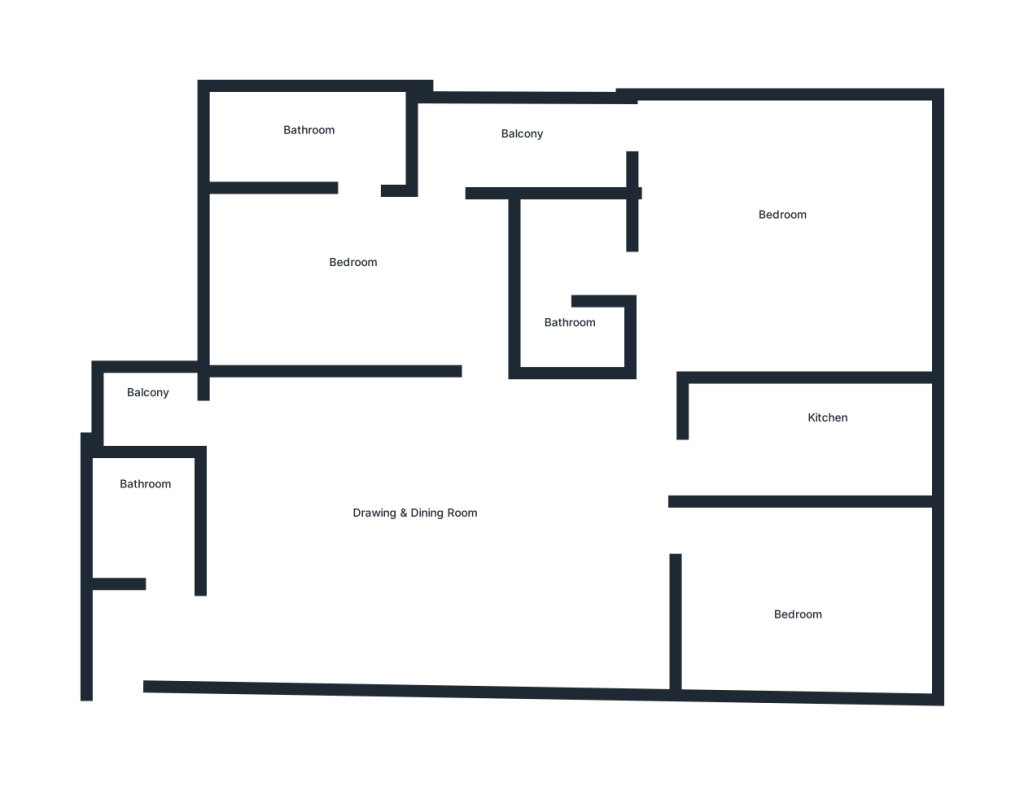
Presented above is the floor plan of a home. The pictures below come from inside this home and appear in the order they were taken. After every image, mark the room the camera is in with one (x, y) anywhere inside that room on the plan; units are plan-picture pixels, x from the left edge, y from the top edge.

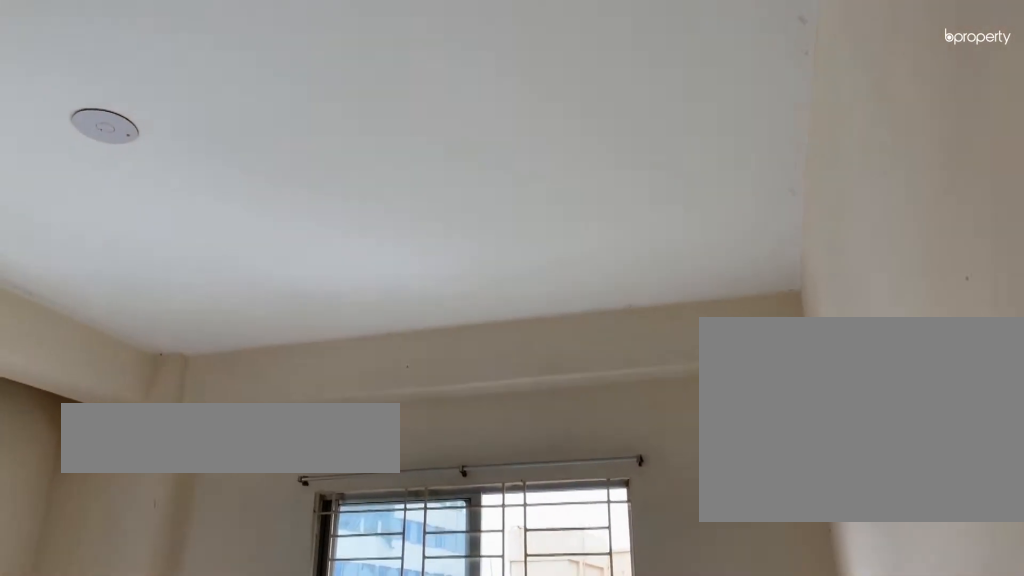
(750, 249)
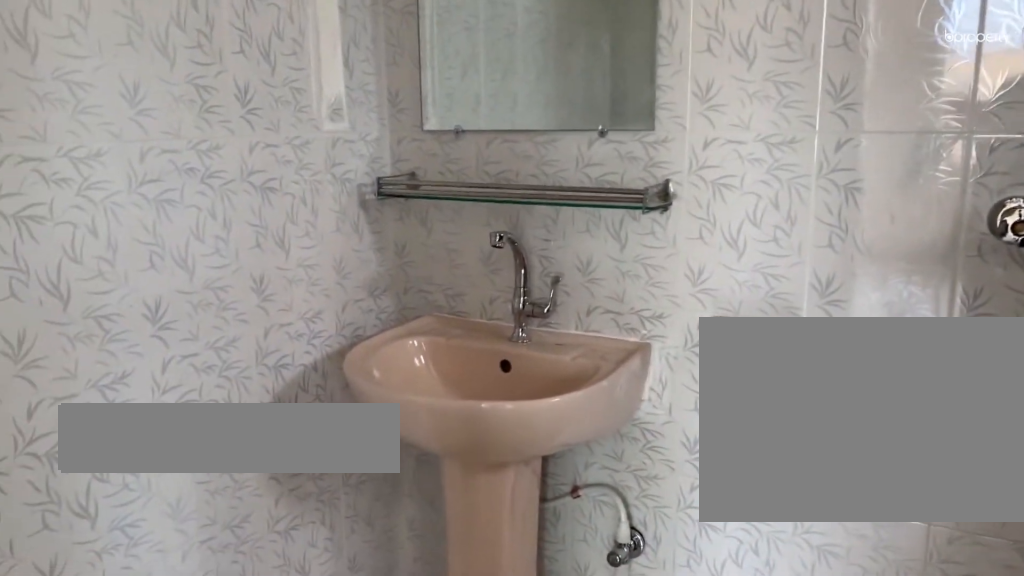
(570, 281)
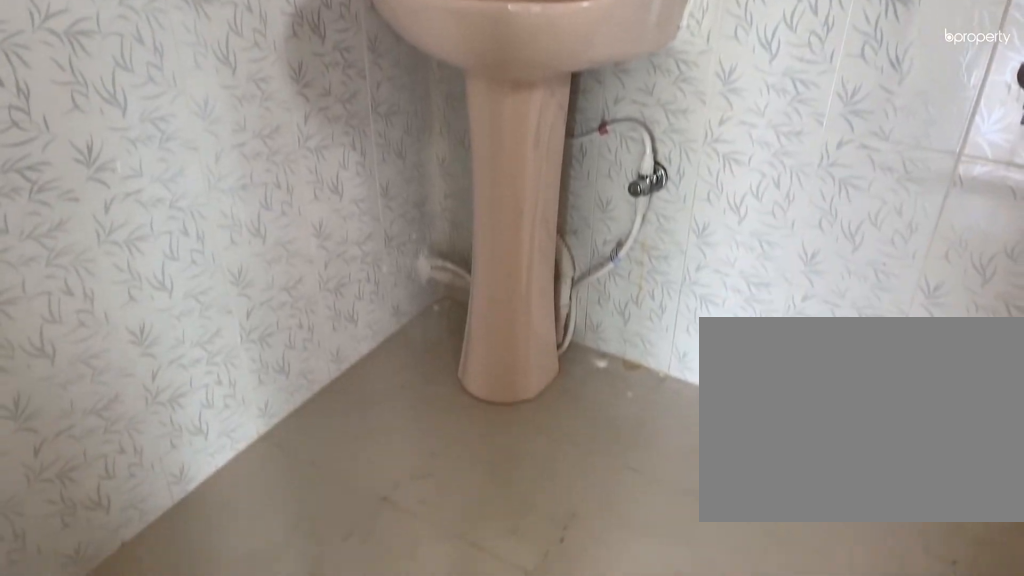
(570, 281)
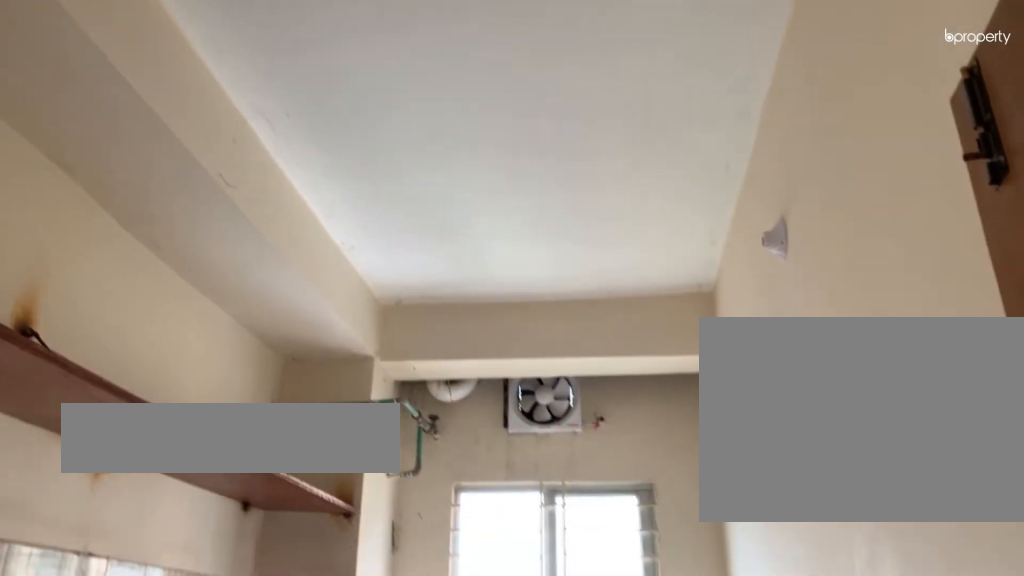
(784, 454)
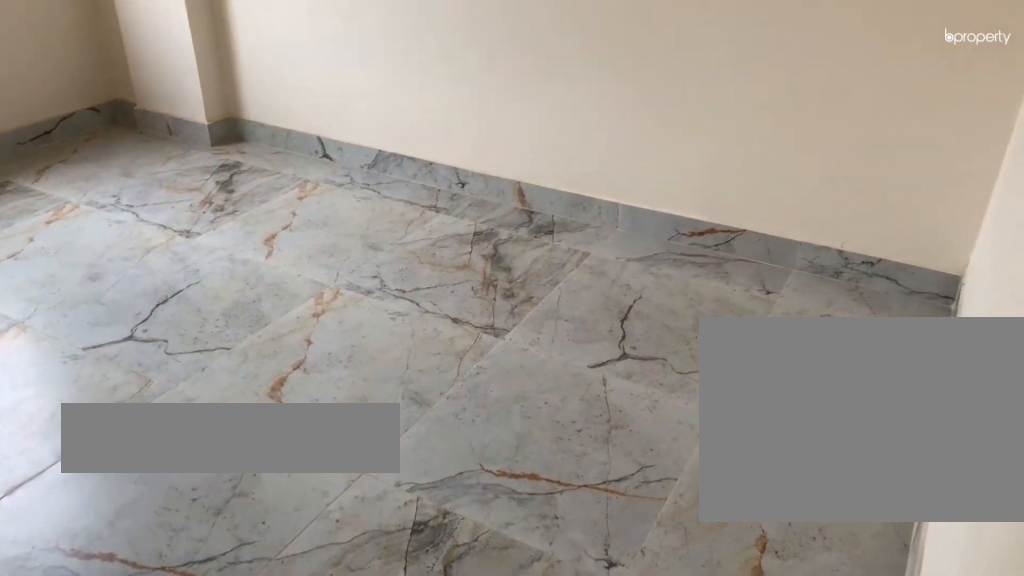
(802, 603)
